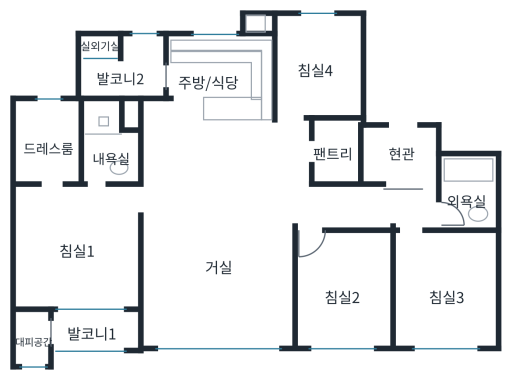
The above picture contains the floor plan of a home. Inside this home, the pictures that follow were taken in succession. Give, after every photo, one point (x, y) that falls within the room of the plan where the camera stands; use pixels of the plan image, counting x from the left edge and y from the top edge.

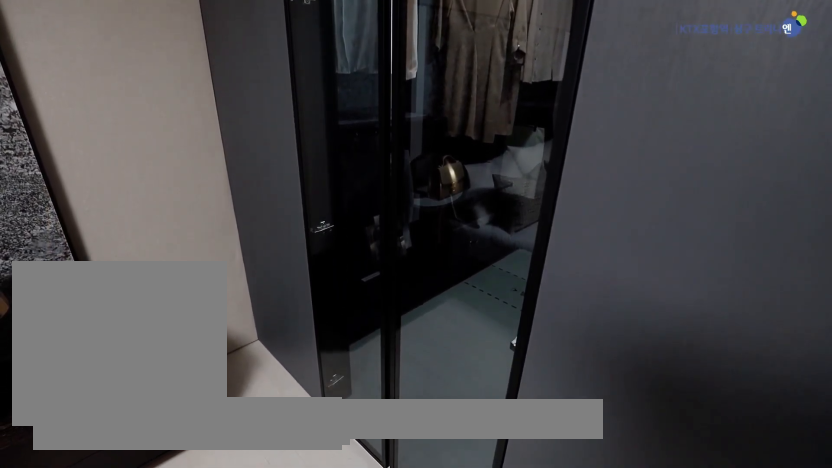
(71, 209)
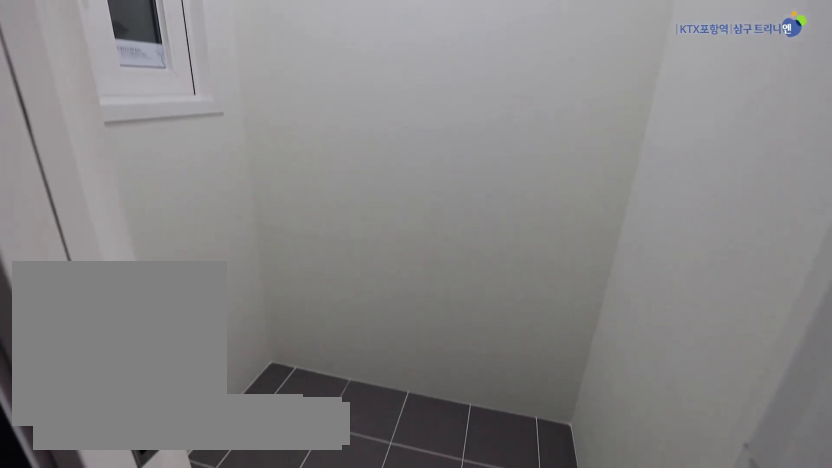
(92, 334)
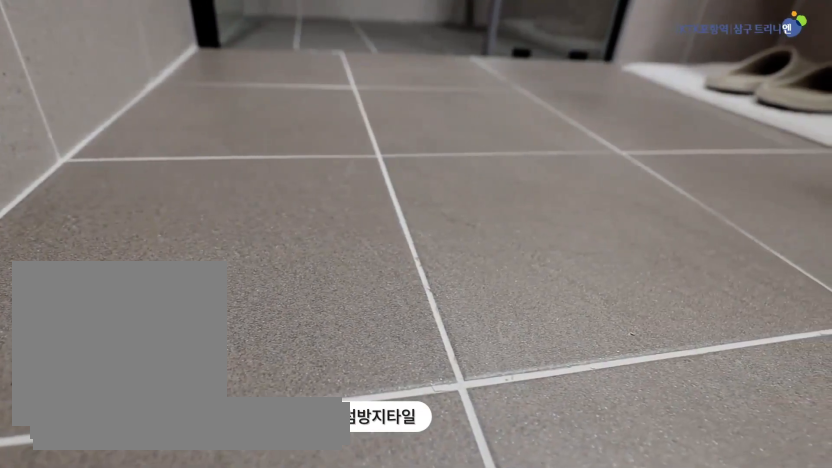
(108, 143)
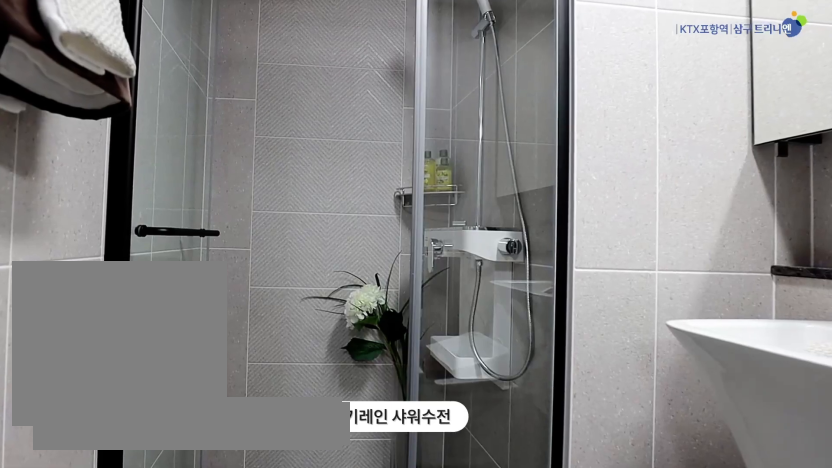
(108, 143)
